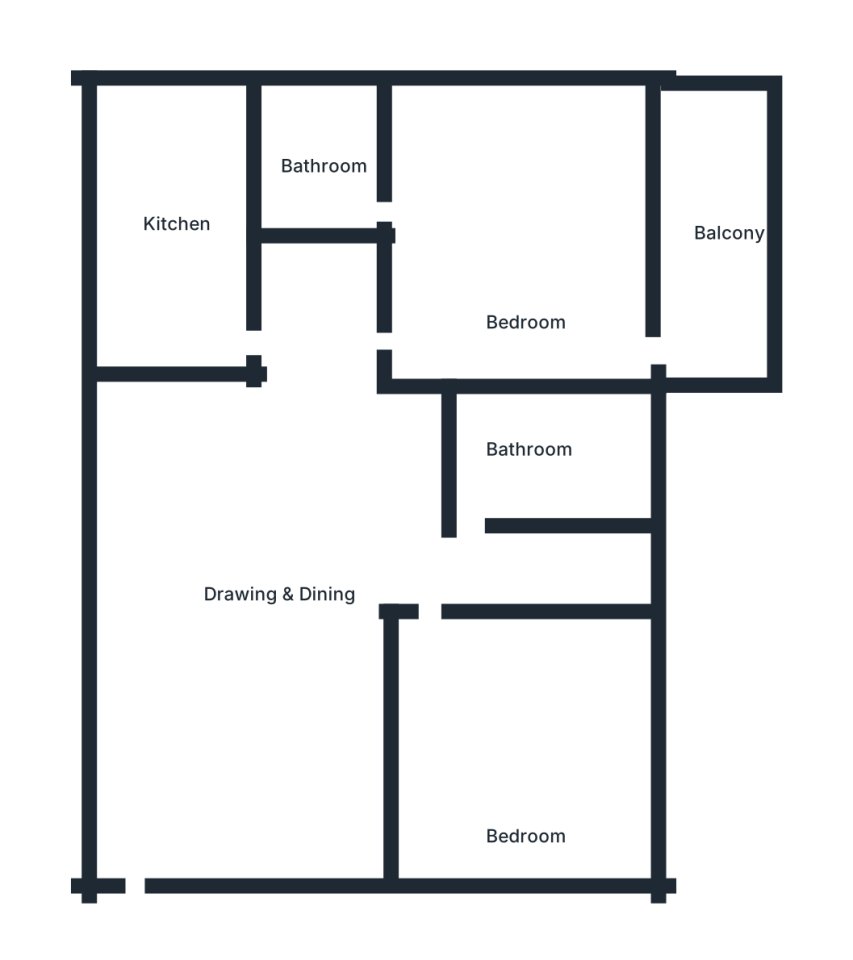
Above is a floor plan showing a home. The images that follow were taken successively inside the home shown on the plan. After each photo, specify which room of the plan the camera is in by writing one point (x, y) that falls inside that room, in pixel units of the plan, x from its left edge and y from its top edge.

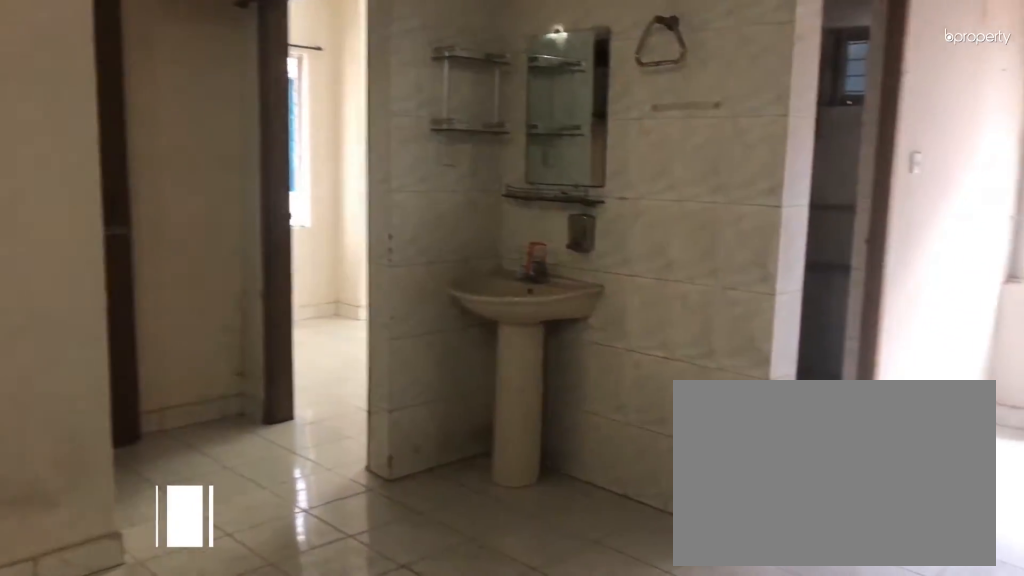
(294, 581)
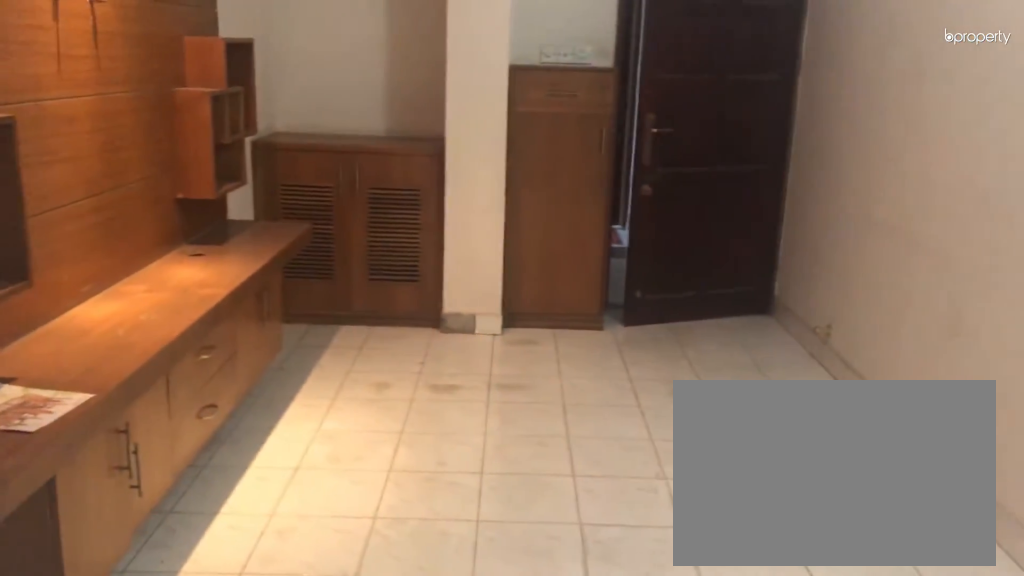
(294, 579)
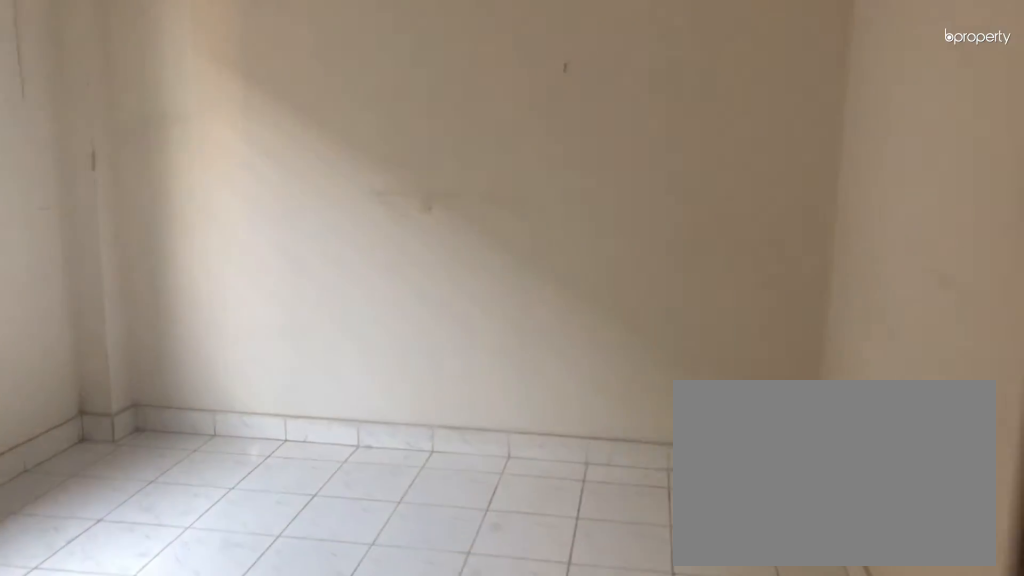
(462, 685)
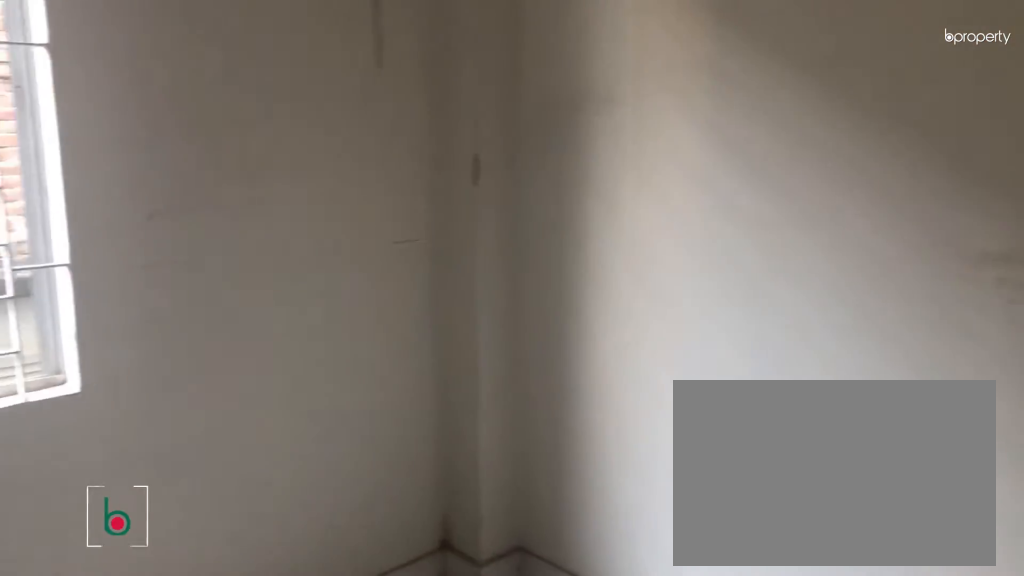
(527, 775)
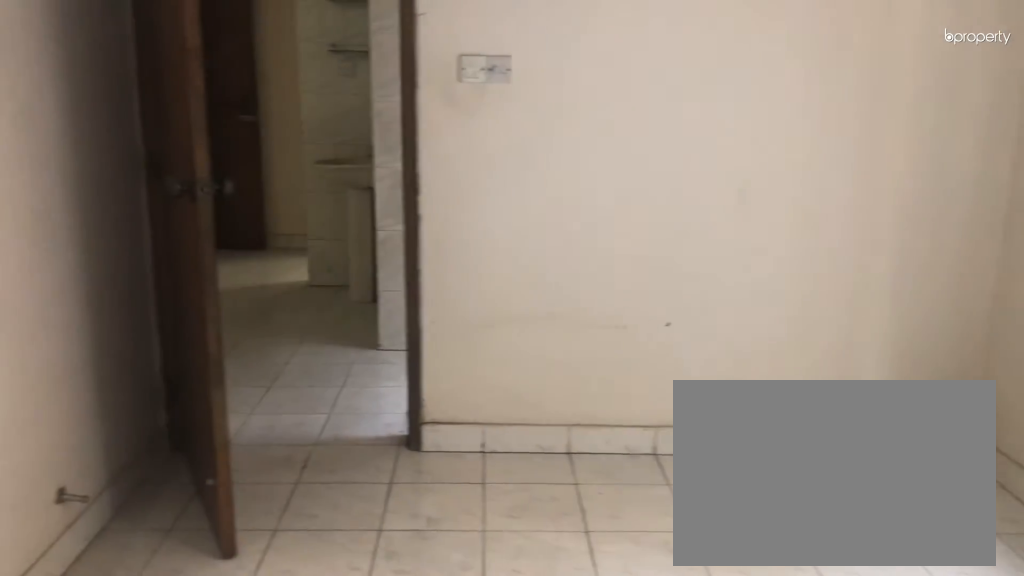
(527, 775)
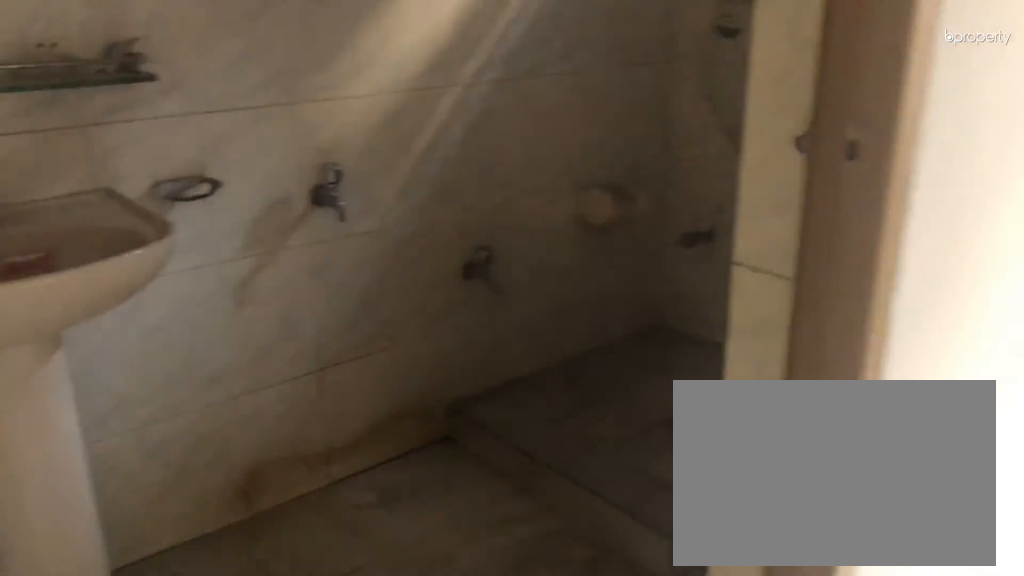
(478, 517)
